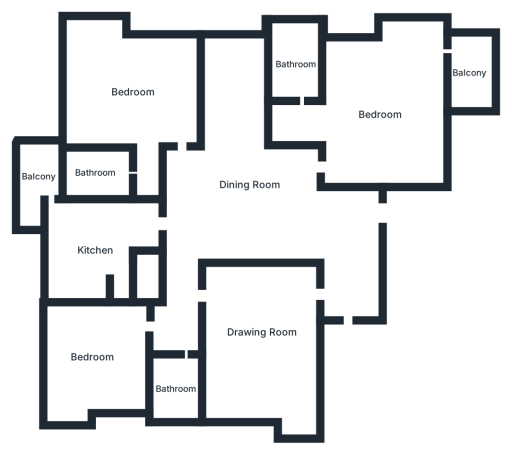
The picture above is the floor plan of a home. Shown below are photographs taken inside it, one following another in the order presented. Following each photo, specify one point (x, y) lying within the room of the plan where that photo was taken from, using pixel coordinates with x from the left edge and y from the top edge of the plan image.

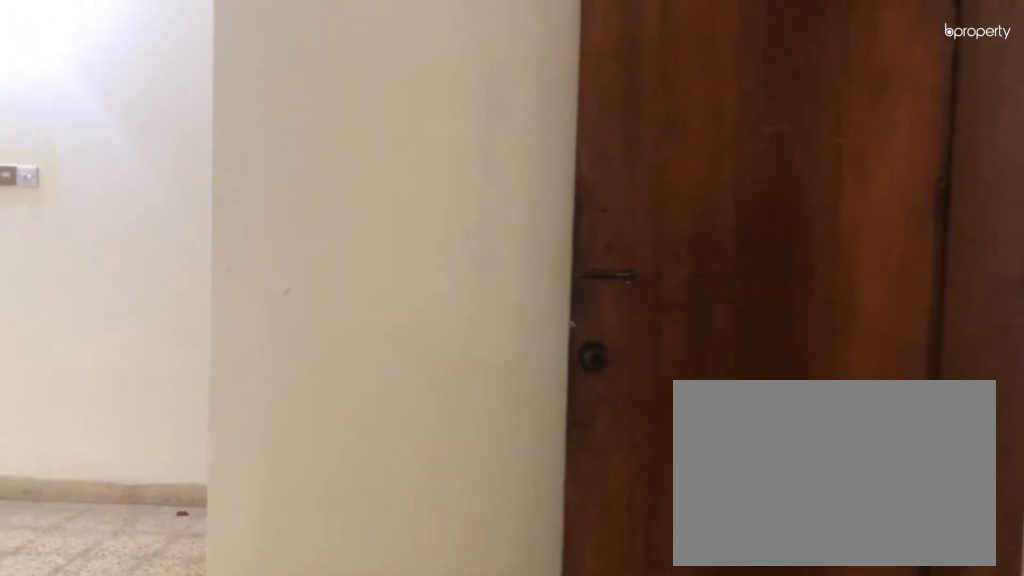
(347, 278)
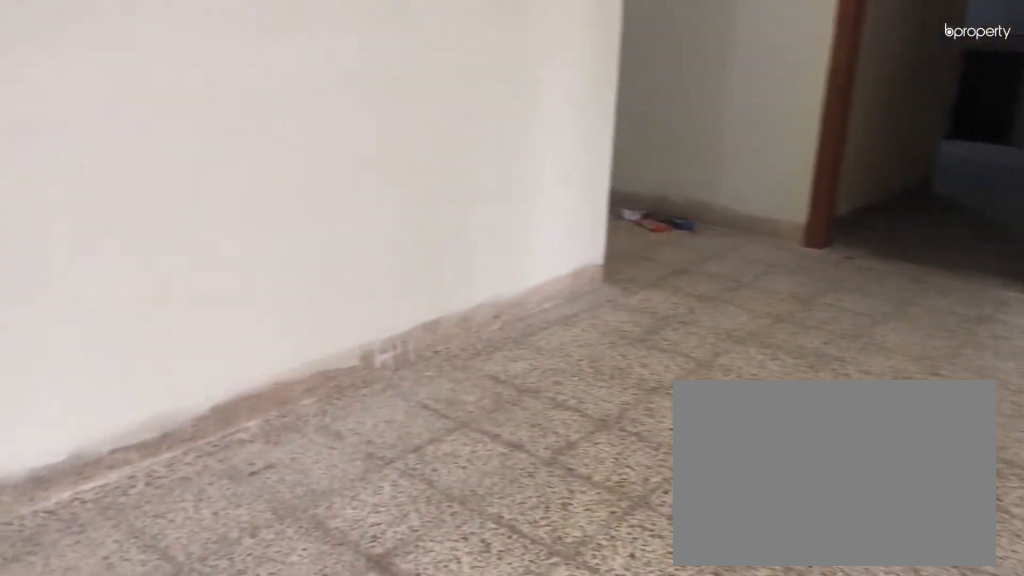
(245, 183)
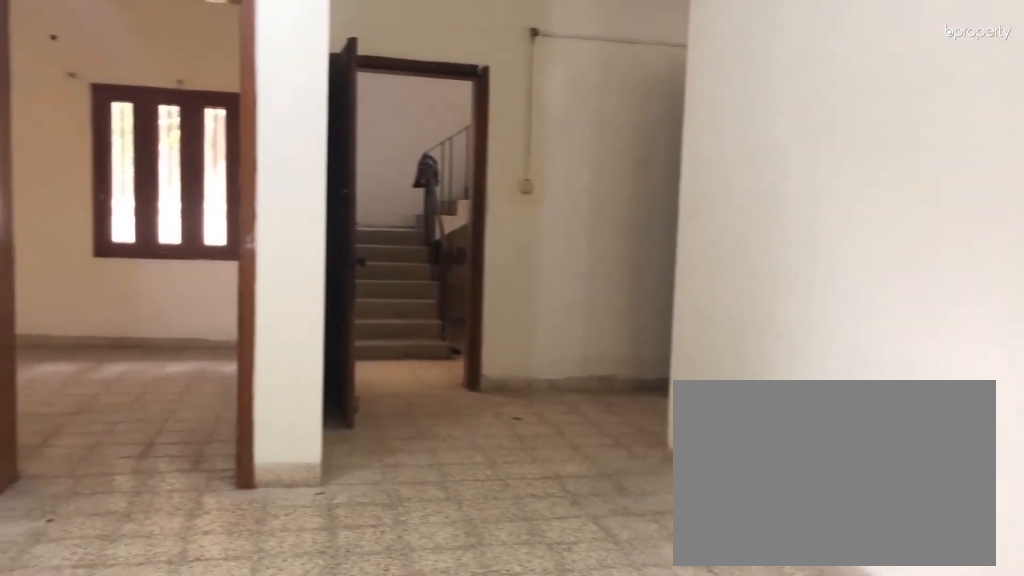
(245, 183)
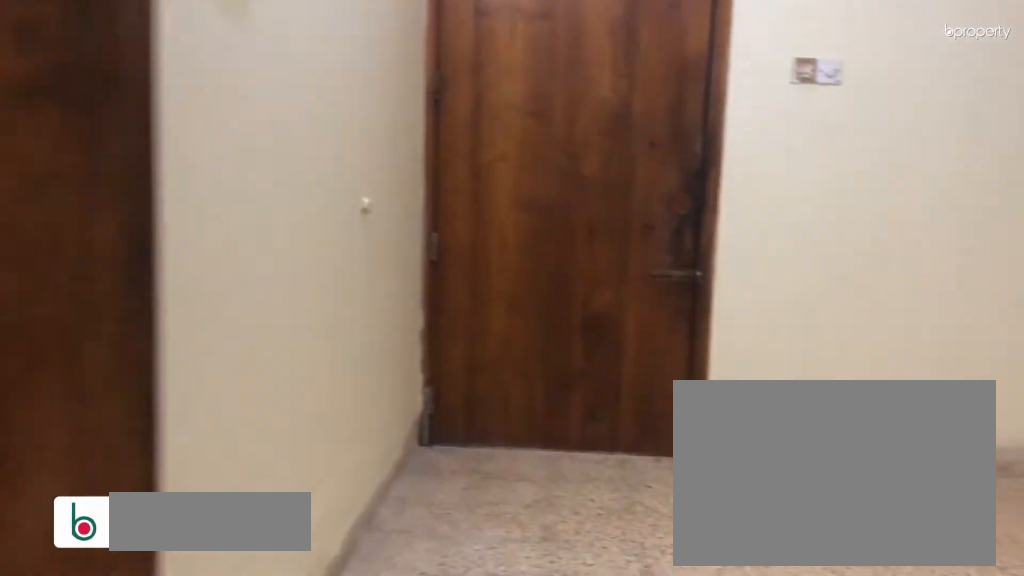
(262, 333)
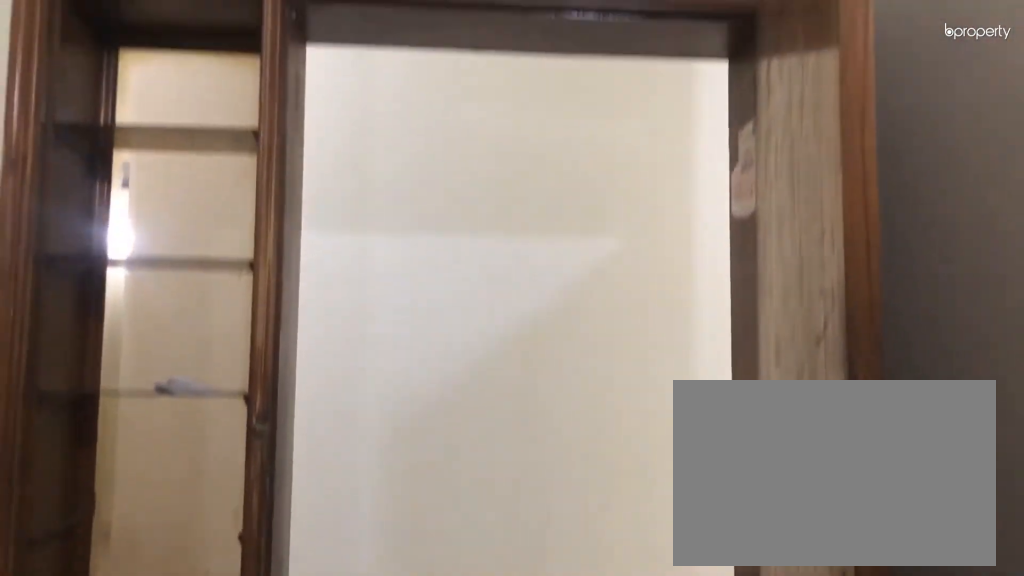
(262, 333)
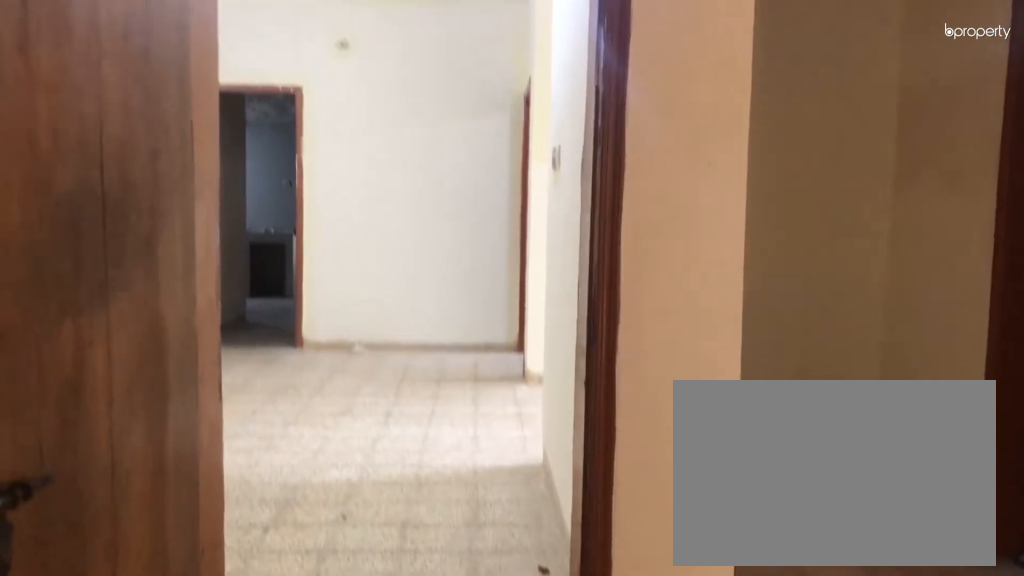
(378, 116)
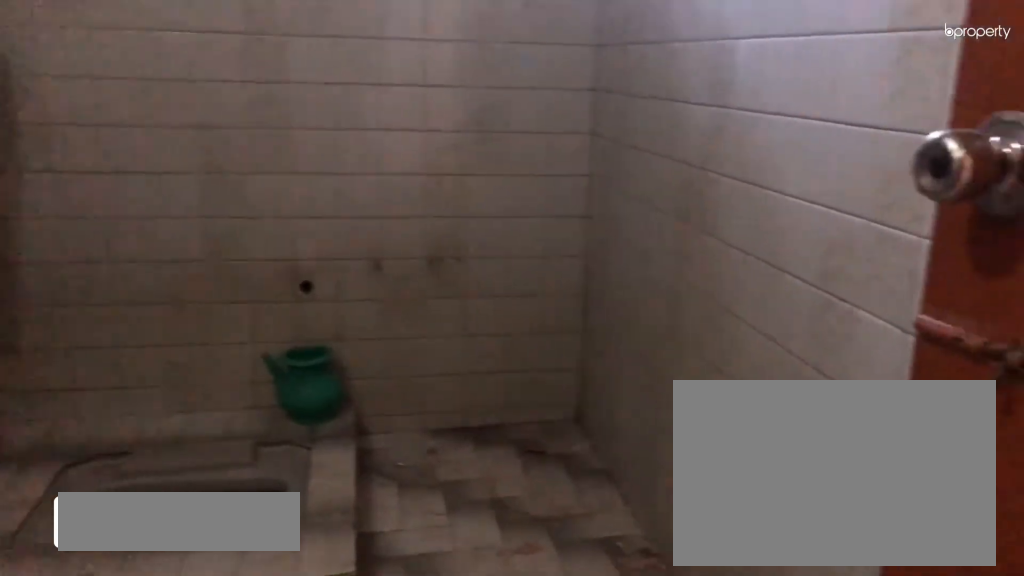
(295, 66)
